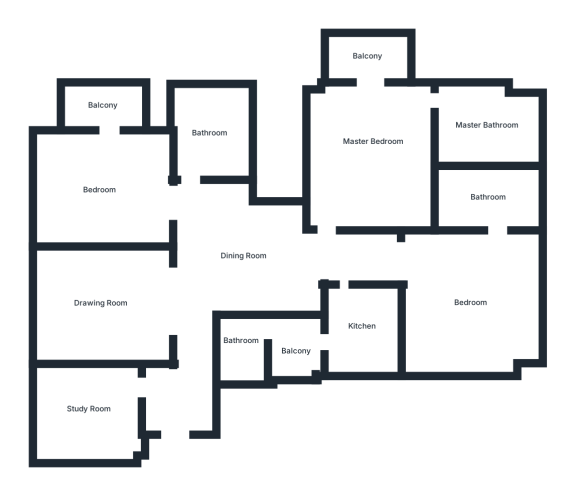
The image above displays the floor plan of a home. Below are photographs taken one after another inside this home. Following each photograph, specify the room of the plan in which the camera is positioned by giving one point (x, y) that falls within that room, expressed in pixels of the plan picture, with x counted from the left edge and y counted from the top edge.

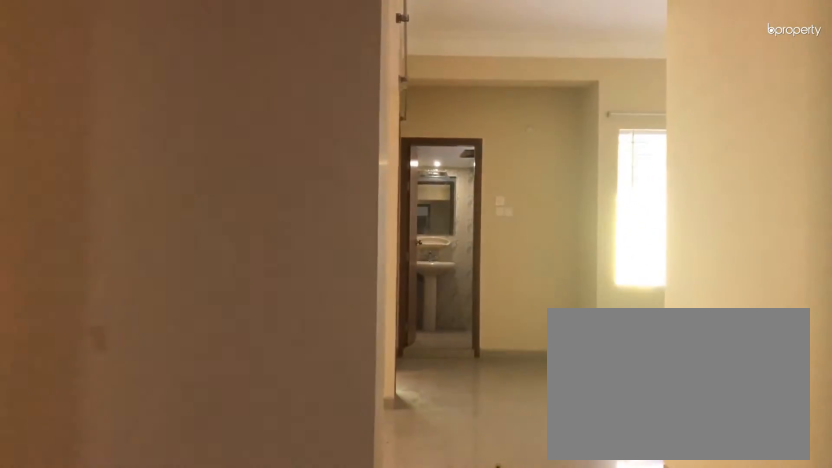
(185, 393)
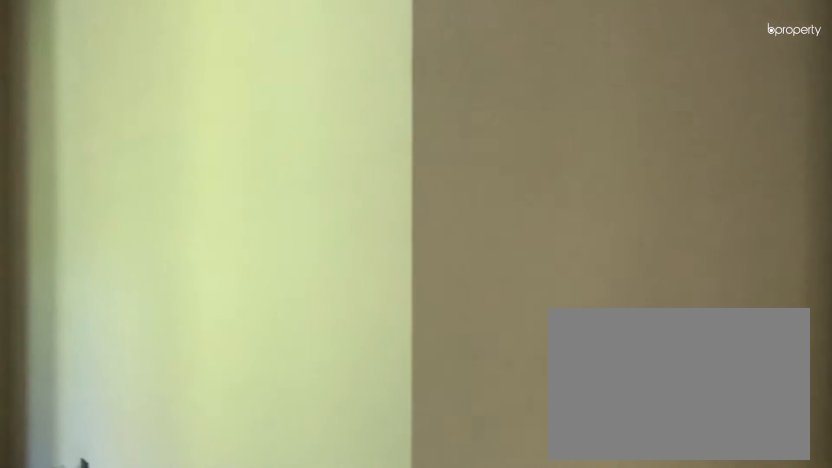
(102, 303)
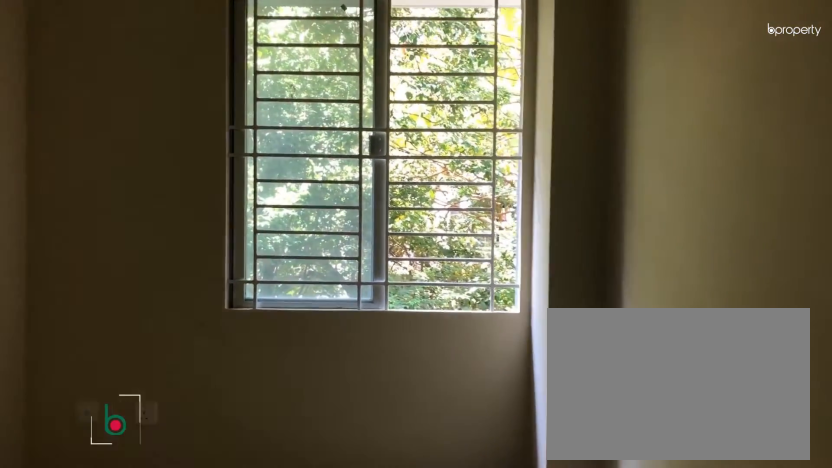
(88, 408)
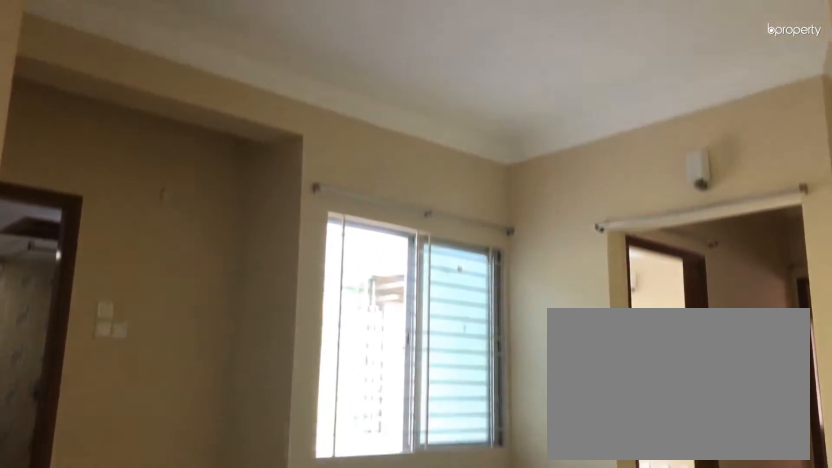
(243, 255)
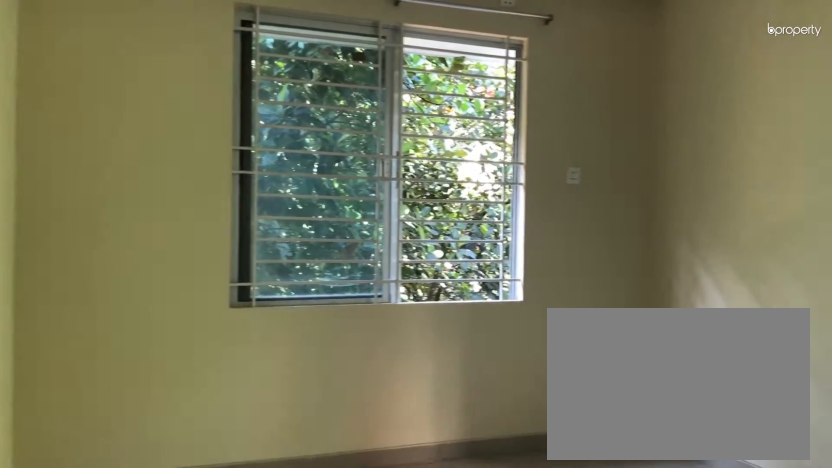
(99, 190)
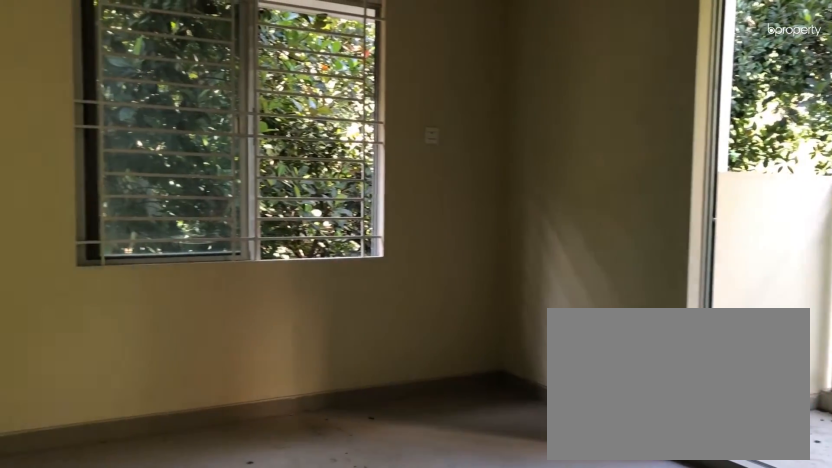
(99, 190)
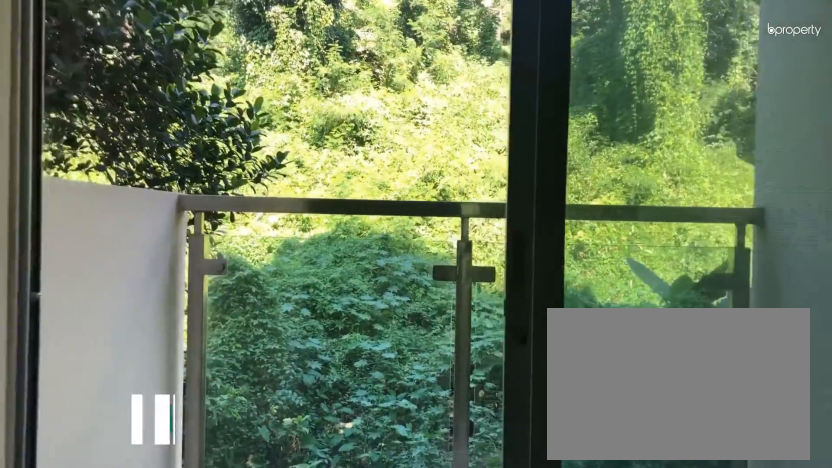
(102, 105)
